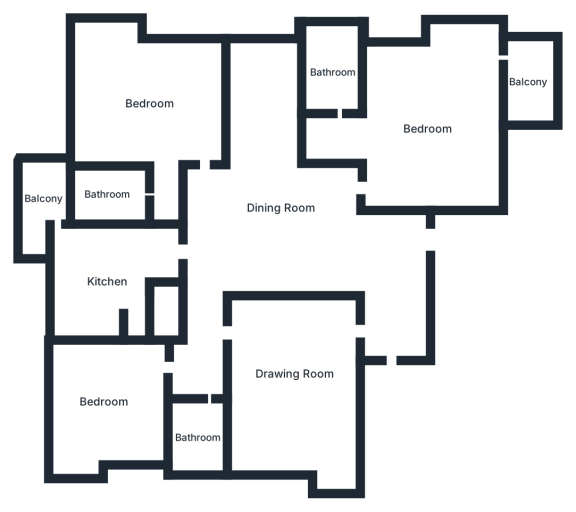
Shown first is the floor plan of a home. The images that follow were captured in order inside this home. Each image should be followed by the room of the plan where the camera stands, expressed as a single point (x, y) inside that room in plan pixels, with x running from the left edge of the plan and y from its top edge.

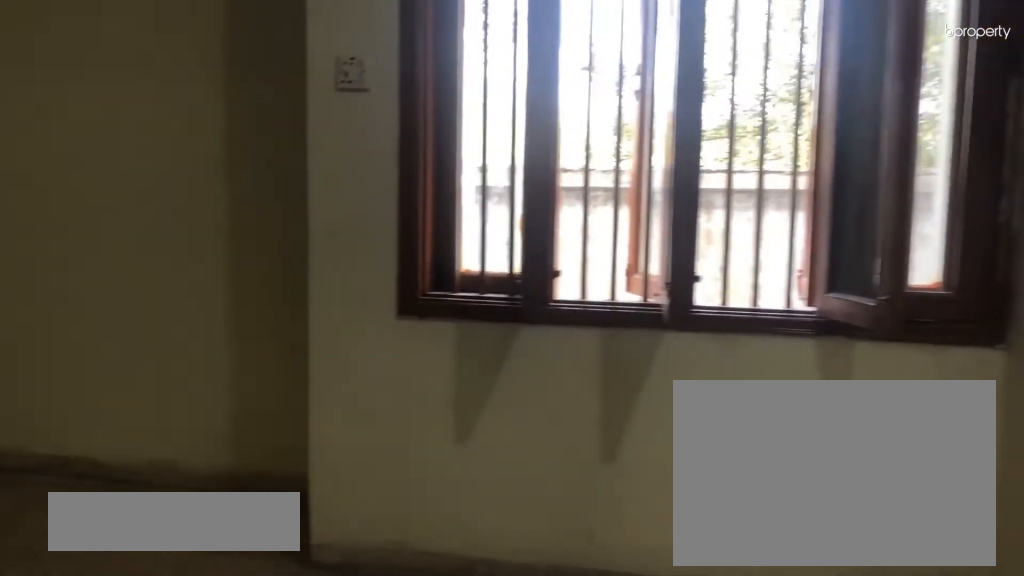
(149, 108)
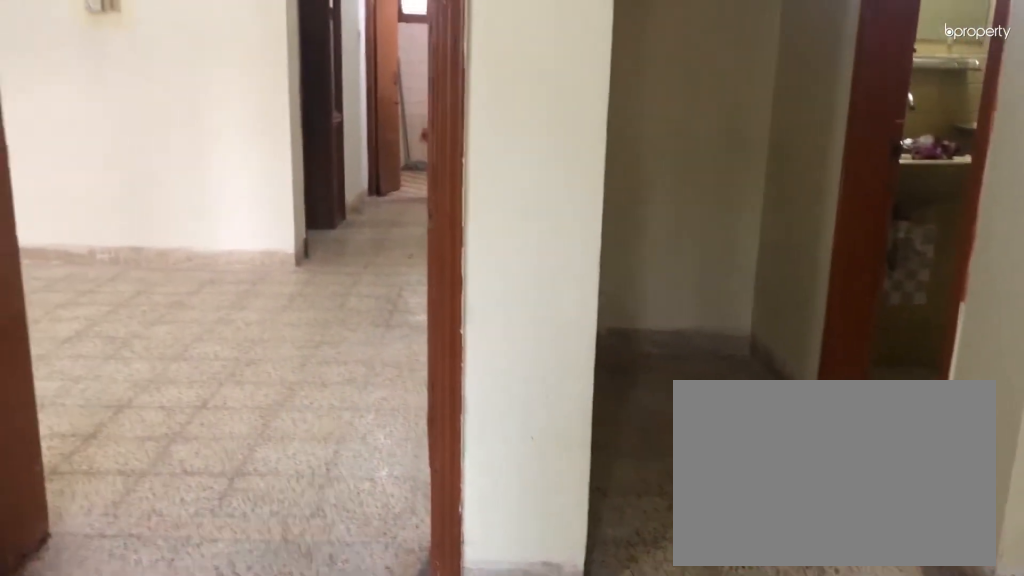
(149, 108)
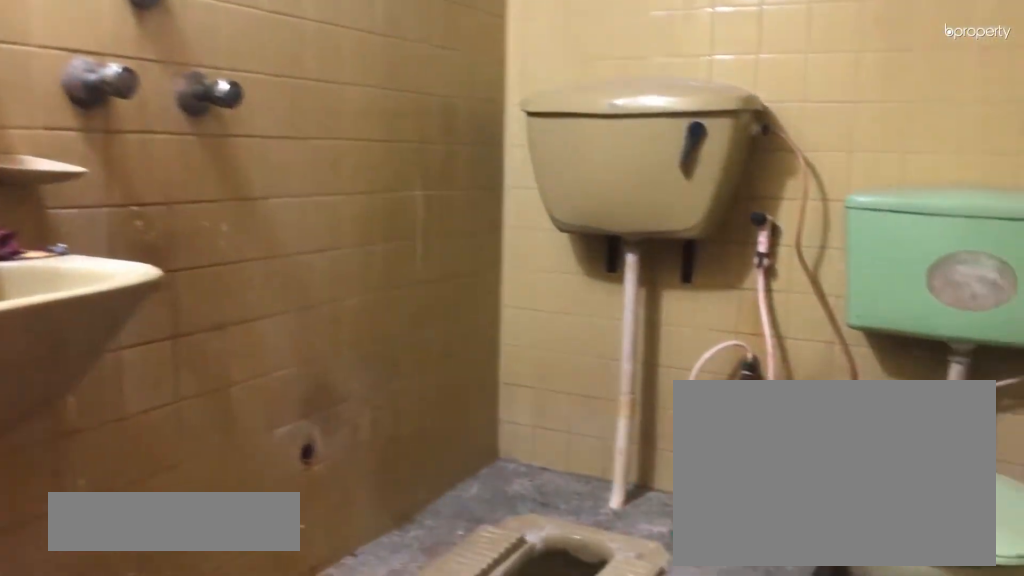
(107, 194)
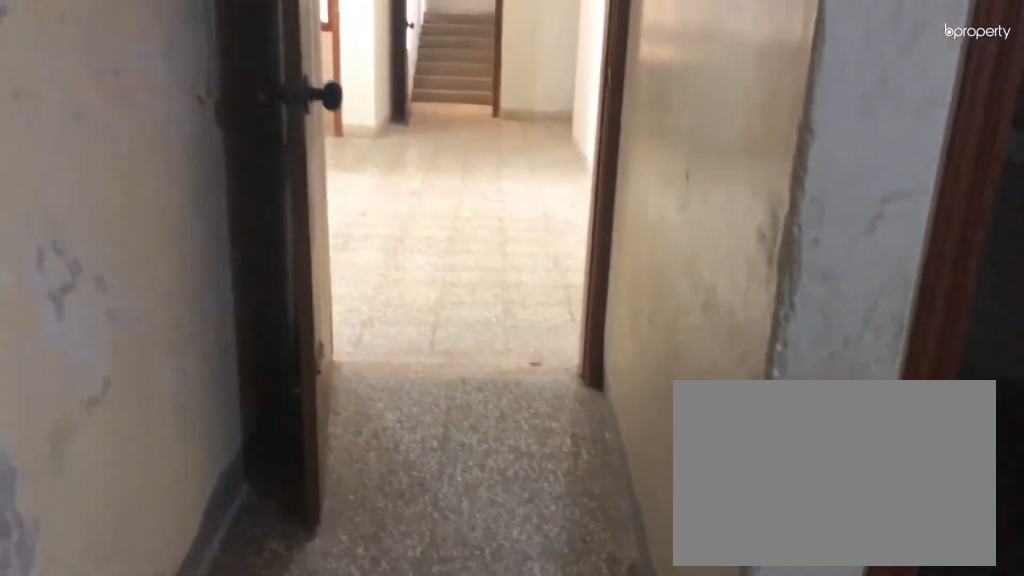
(104, 288)
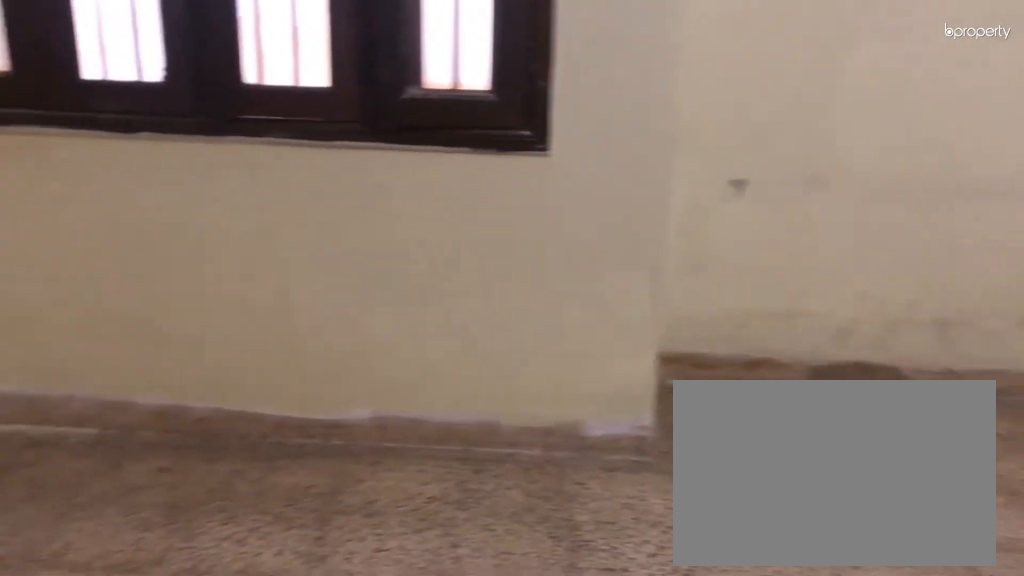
(107, 400)
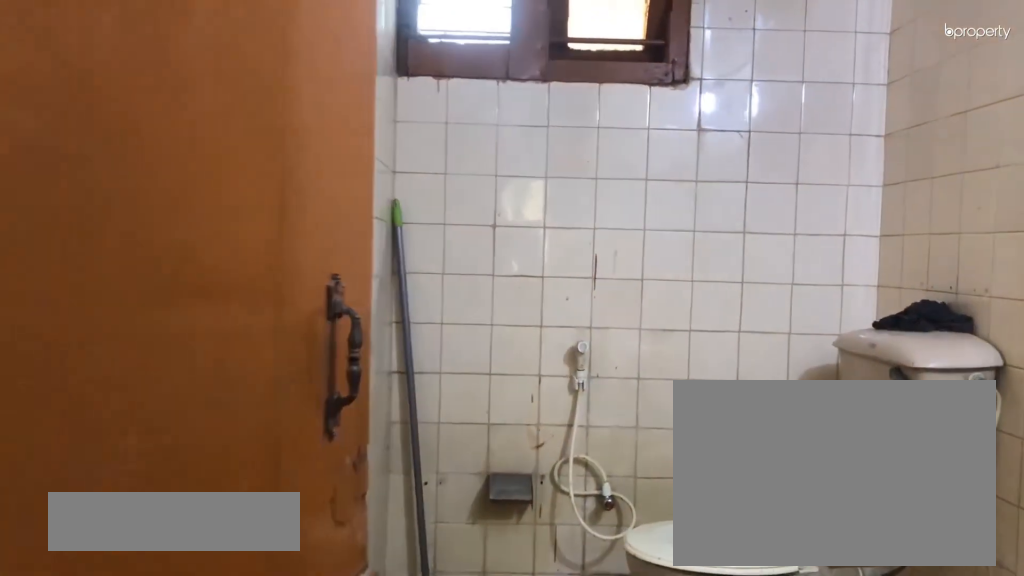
(197, 438)
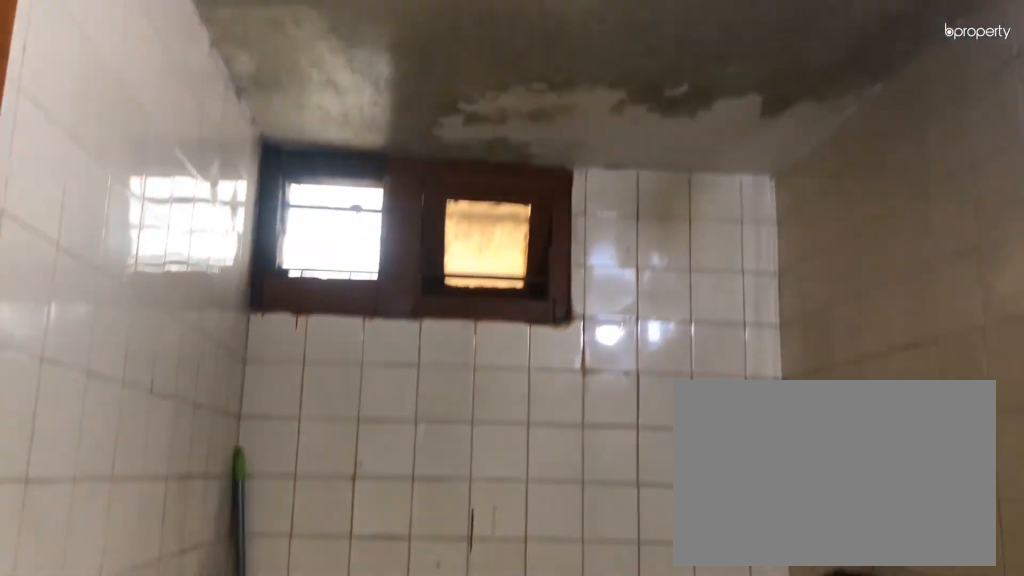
(197, 438)
